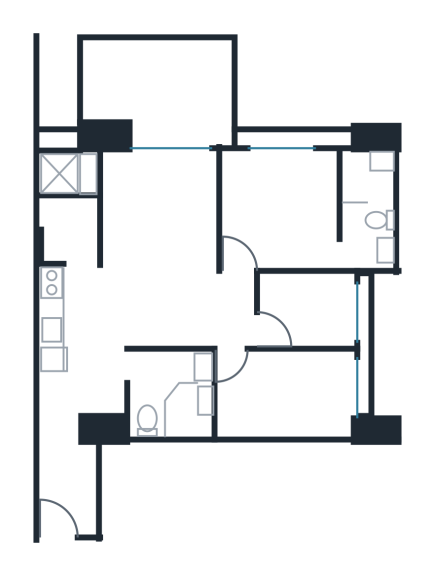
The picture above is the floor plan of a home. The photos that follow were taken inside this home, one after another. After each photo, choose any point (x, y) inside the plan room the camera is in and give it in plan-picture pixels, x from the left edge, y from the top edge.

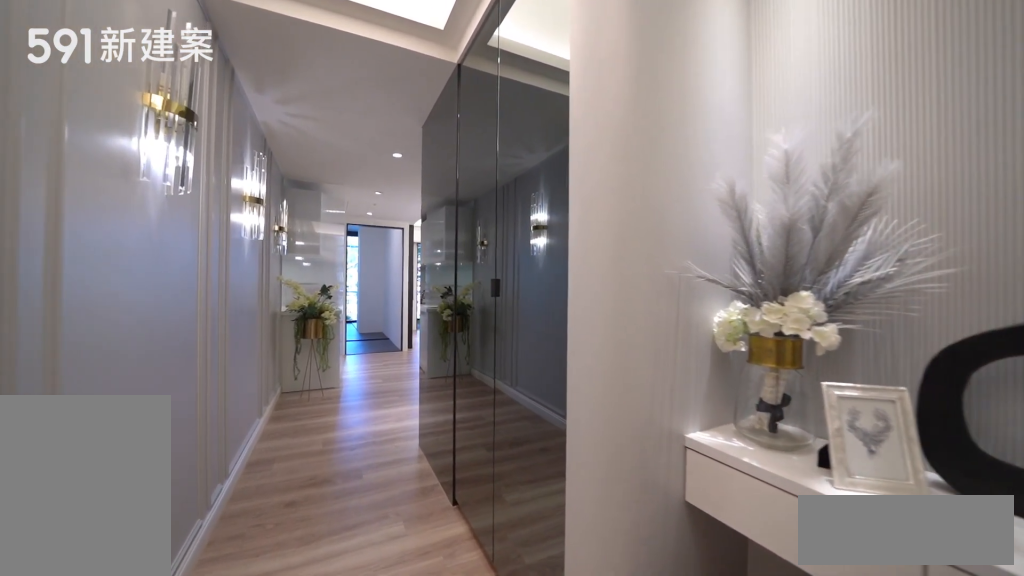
(70, 477)
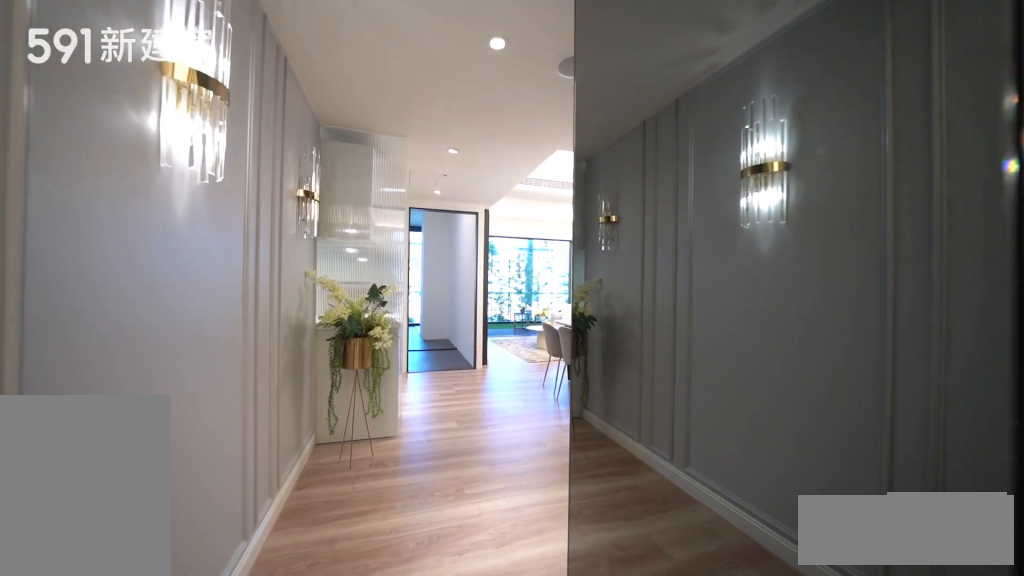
(70, 477)
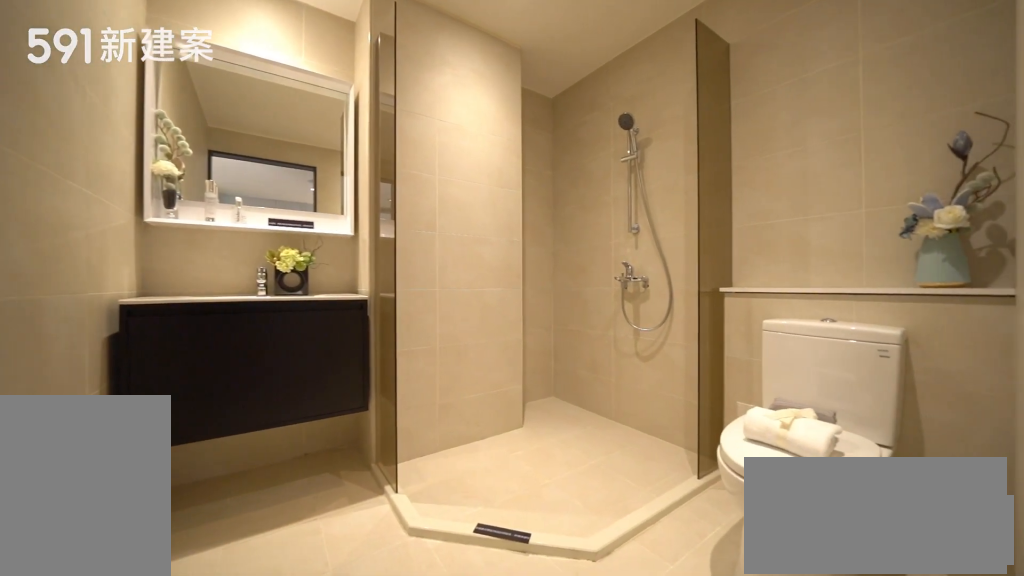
(172, 394)
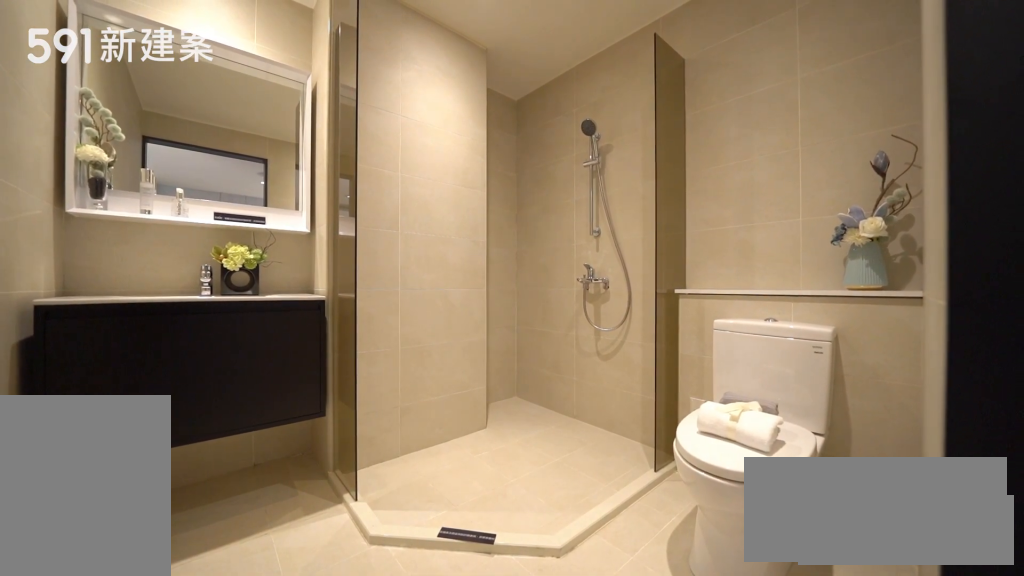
(172, 394)
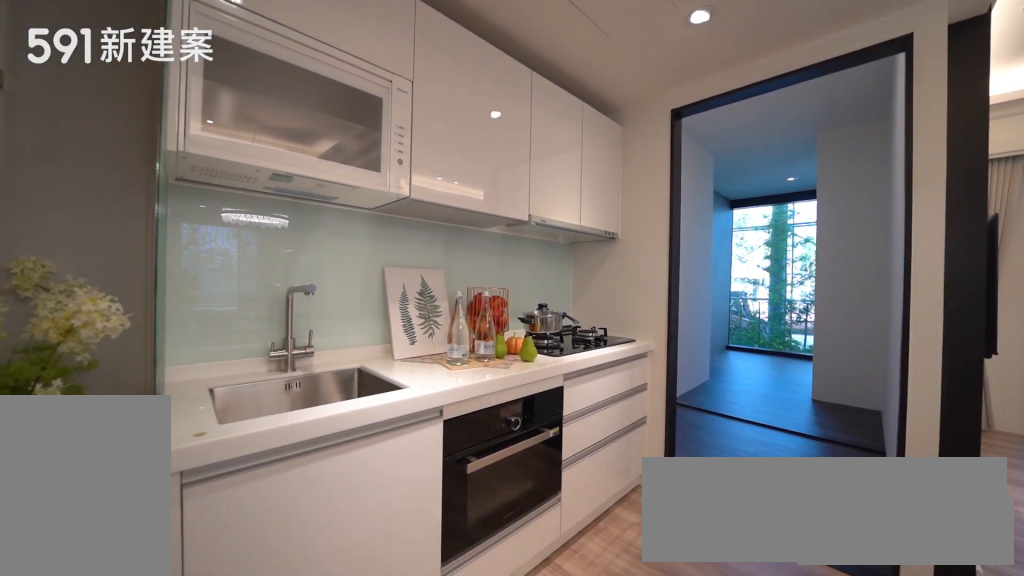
(68, 328)
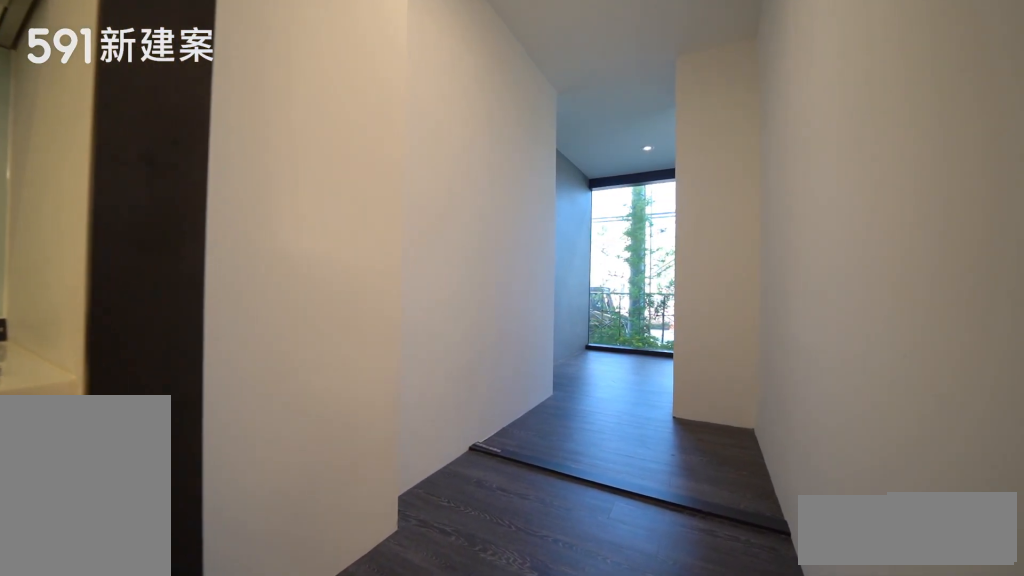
(64, 234)
